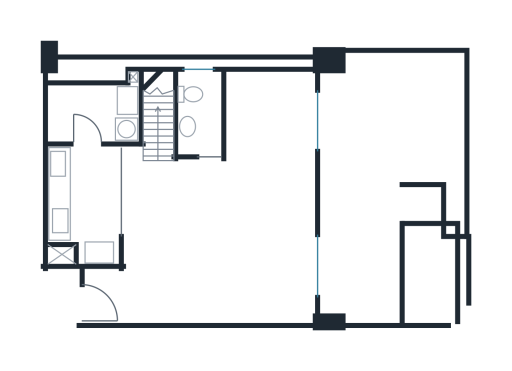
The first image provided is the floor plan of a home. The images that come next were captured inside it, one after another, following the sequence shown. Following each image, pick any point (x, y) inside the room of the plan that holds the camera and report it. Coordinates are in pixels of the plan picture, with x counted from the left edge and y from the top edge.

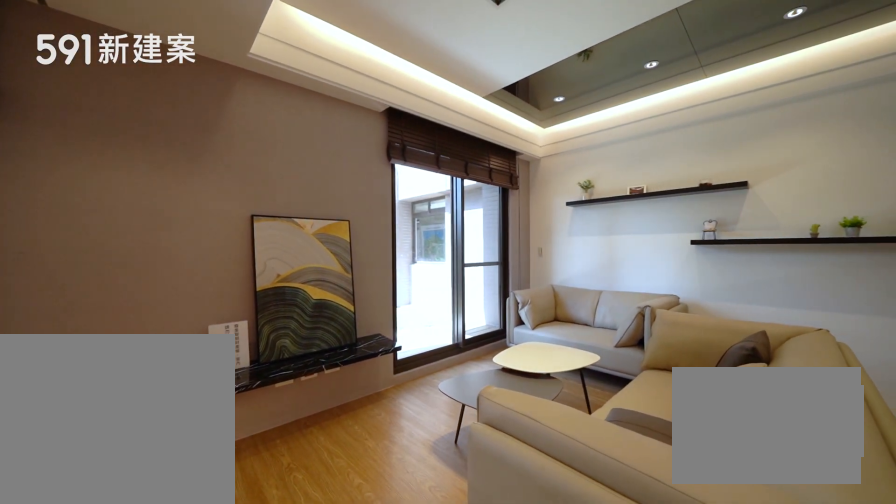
(258, 244)
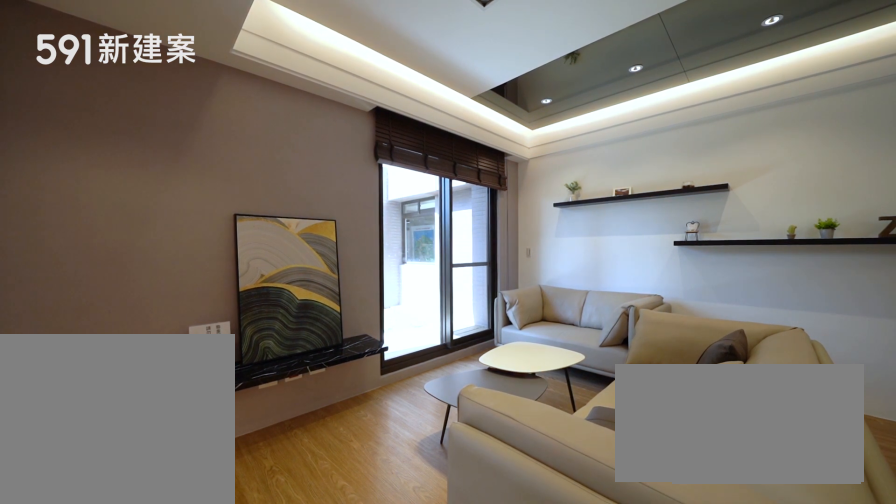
(258, 244)
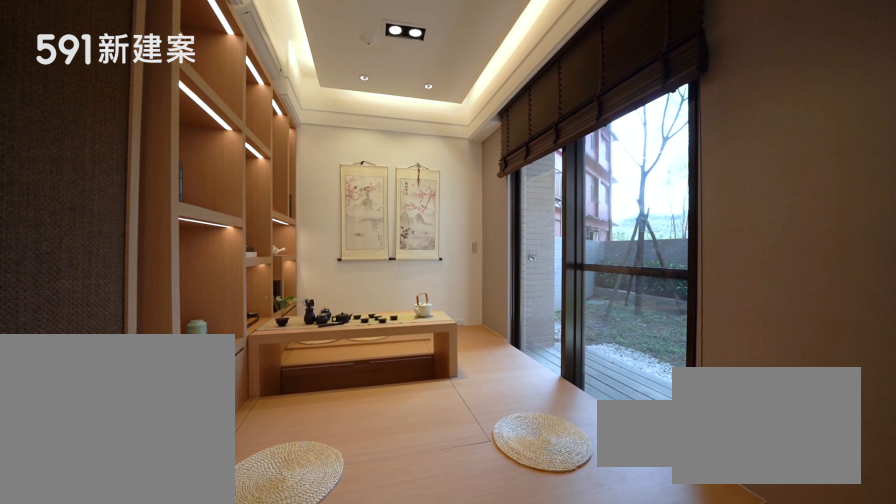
(270, 112)
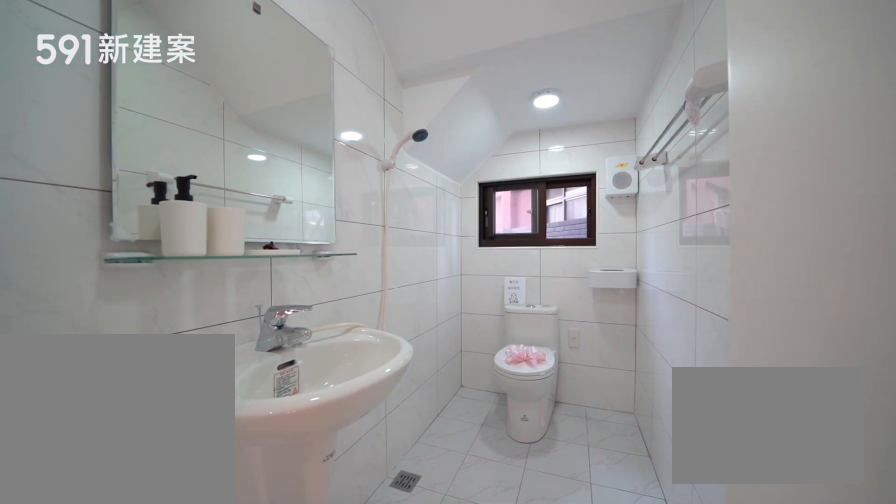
(198, 109)
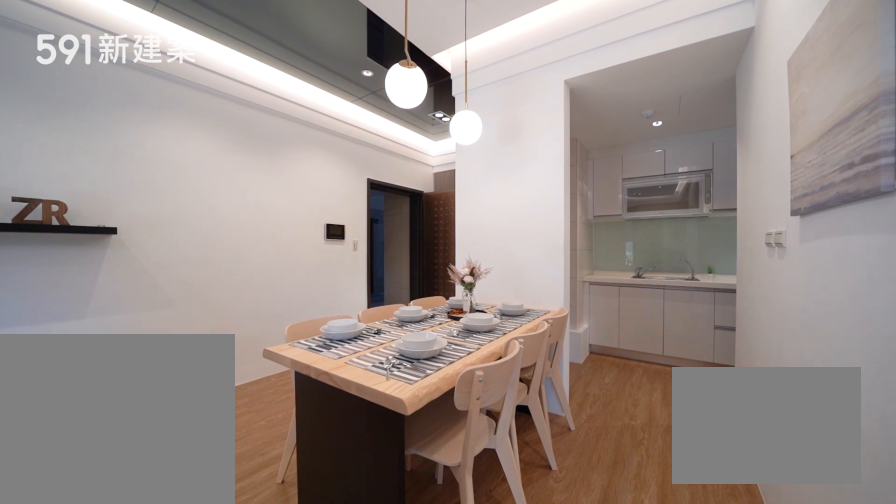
(165, 225)
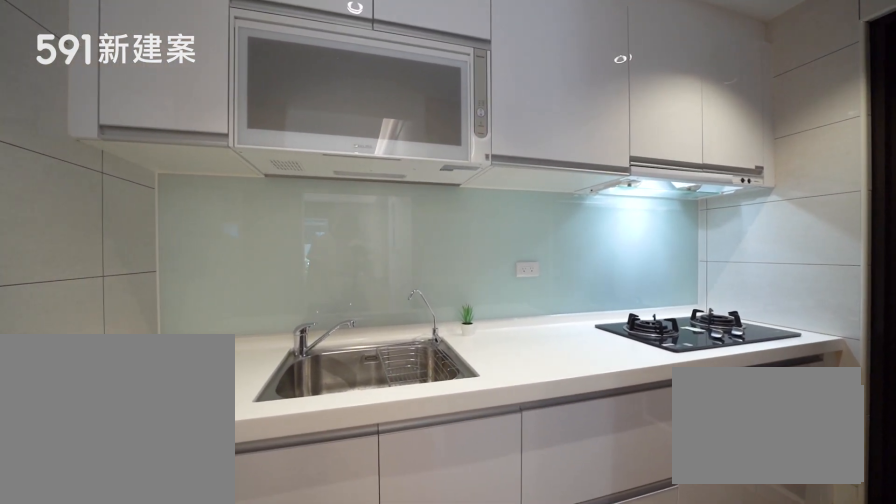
(85, 203)
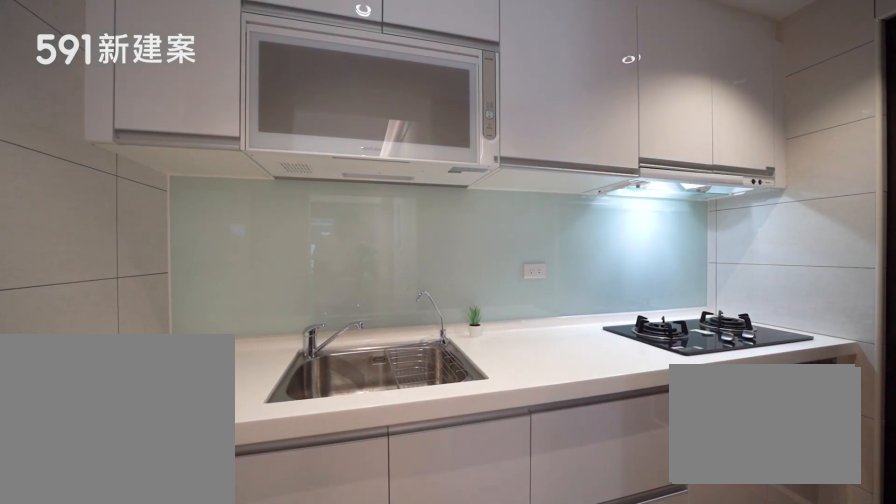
(85, 203)
